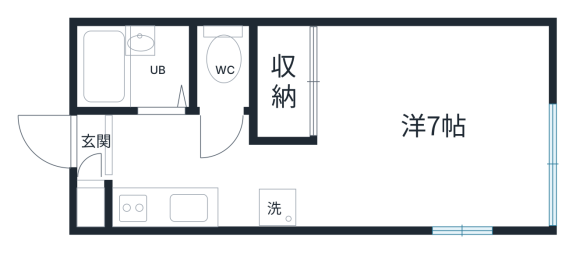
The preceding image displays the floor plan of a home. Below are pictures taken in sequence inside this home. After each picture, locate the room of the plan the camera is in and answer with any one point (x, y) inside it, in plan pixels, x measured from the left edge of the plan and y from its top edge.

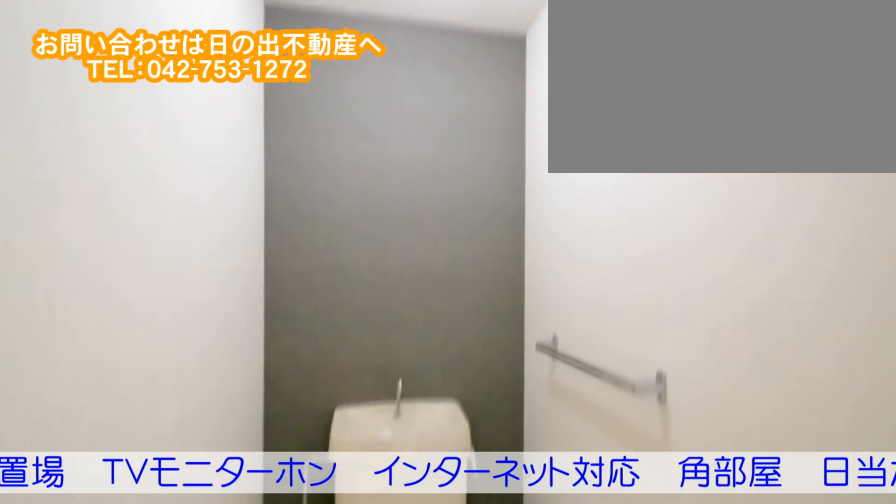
(217, 72)
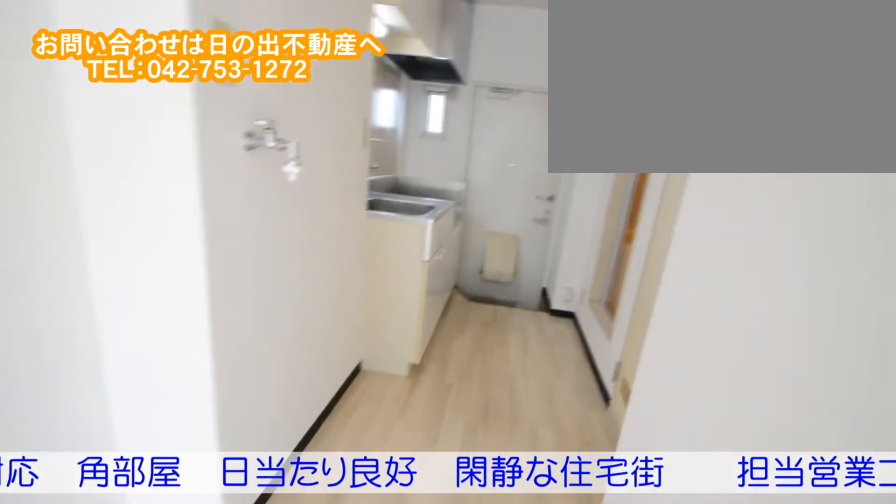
(187, 148)
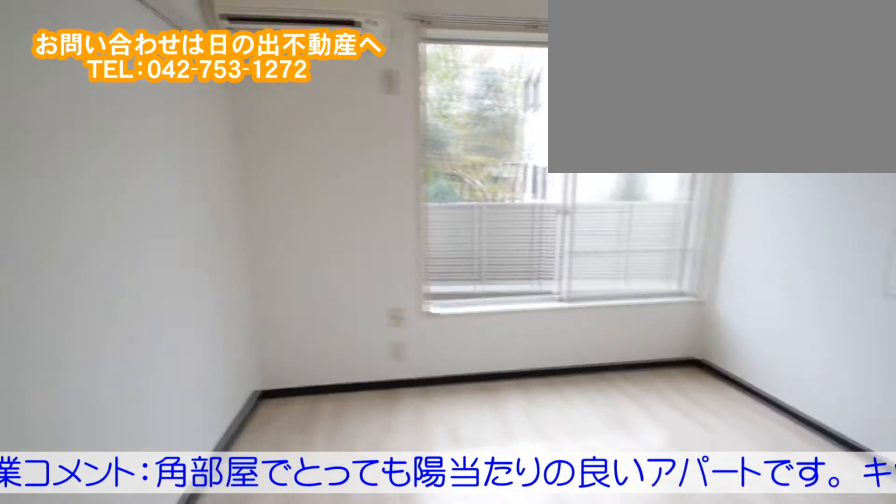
(441, 80)
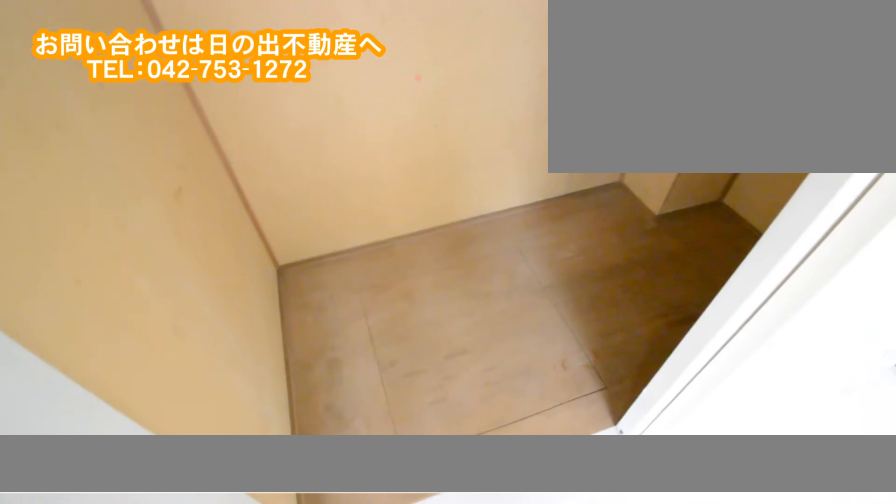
(440, 81)
